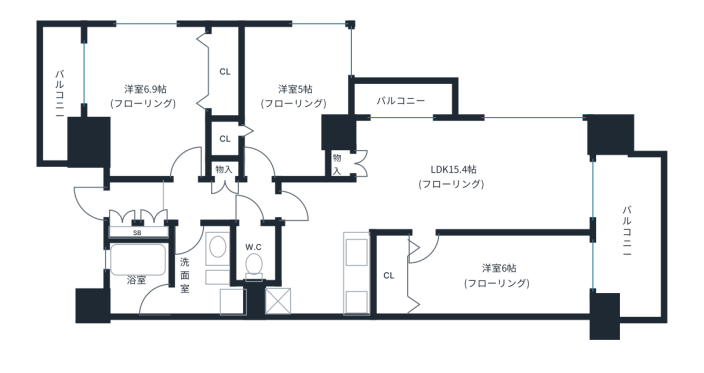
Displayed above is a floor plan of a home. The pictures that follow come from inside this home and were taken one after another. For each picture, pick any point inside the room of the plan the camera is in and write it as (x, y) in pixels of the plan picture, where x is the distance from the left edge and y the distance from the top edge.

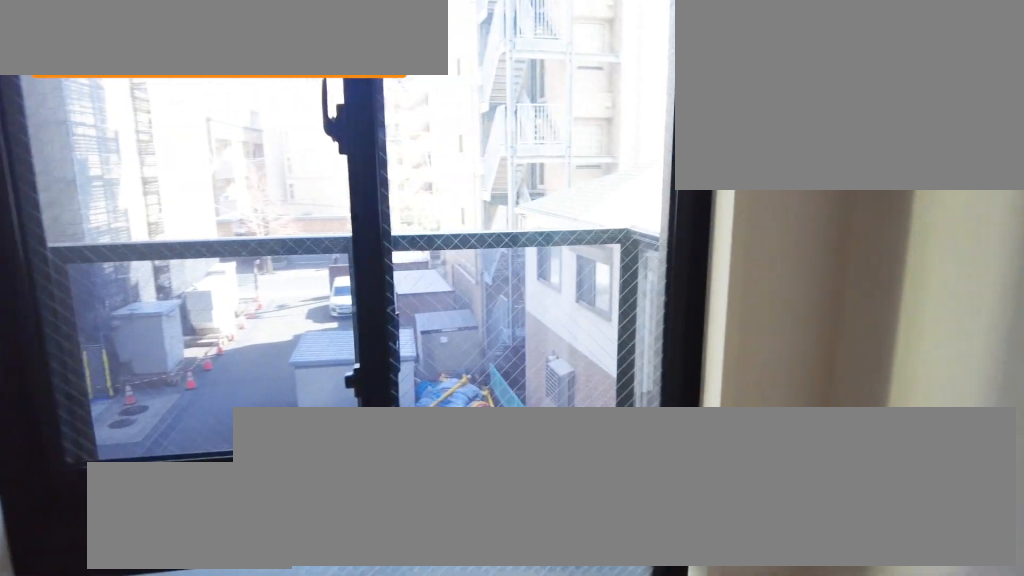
(146, 94)
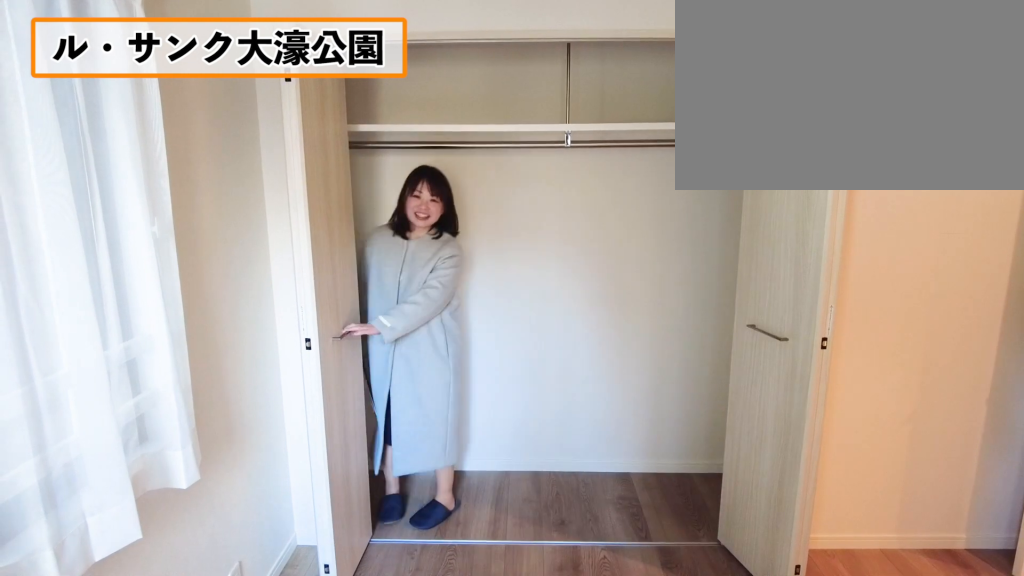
(146, 94)
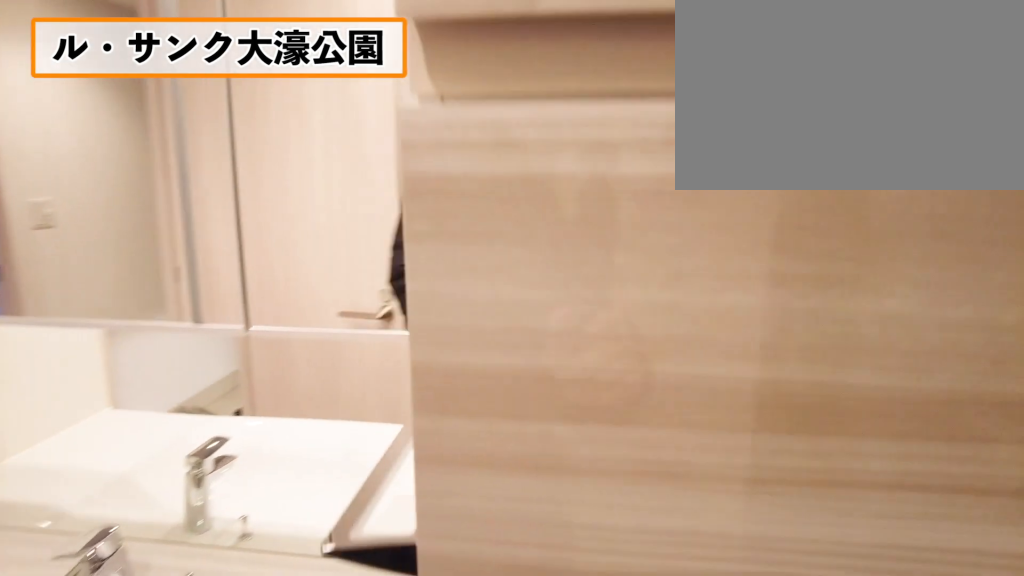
(196, 259)
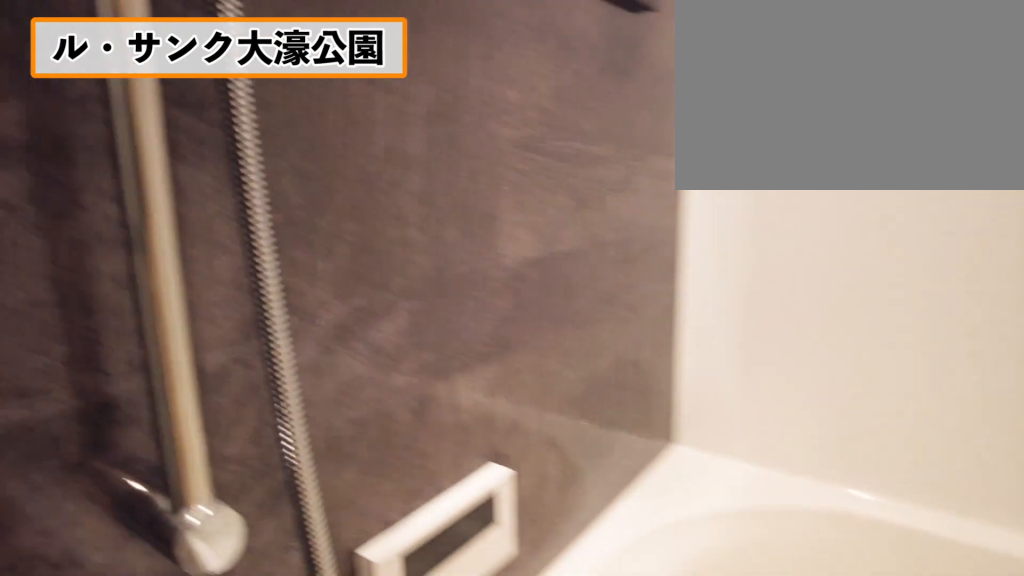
(150, 283)
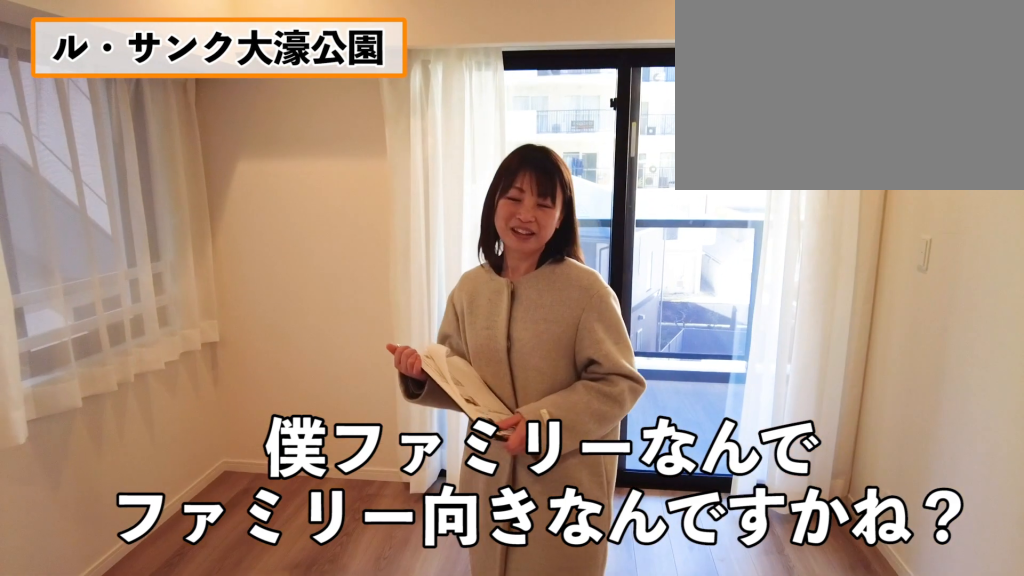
(462, 180)
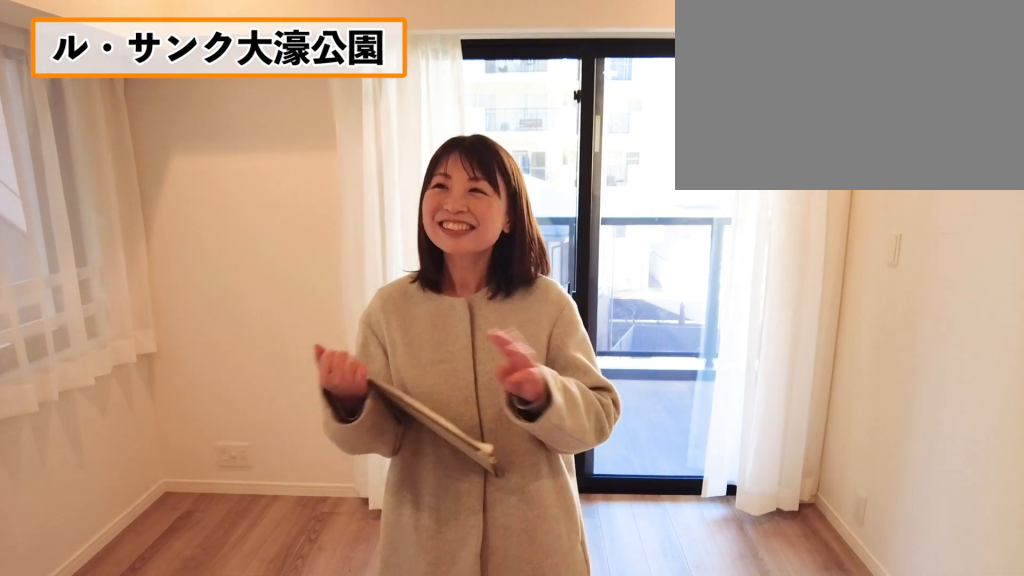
(463, 180)
